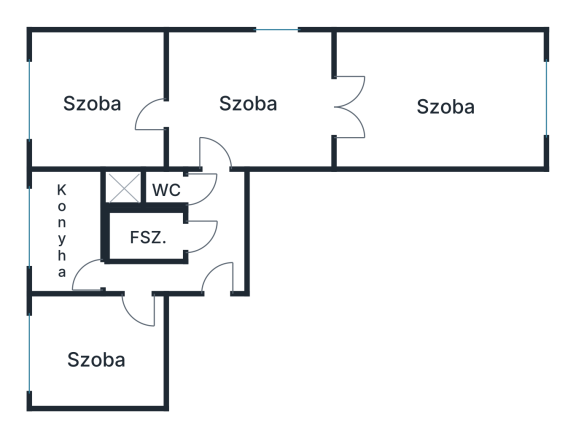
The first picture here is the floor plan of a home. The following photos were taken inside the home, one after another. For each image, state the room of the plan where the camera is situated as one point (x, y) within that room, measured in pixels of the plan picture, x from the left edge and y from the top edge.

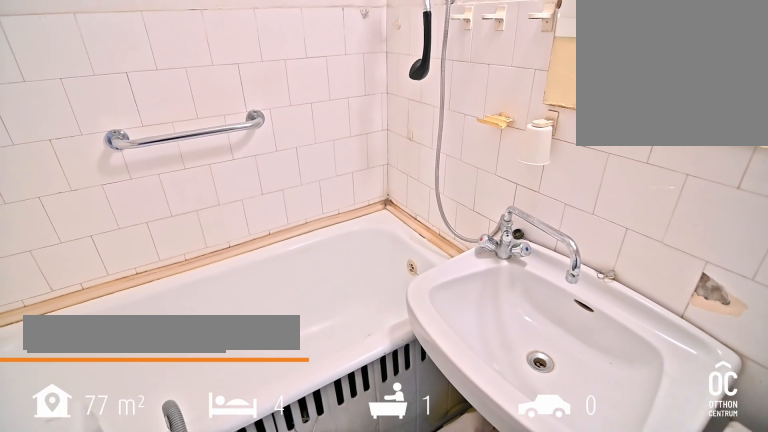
(147, 236)
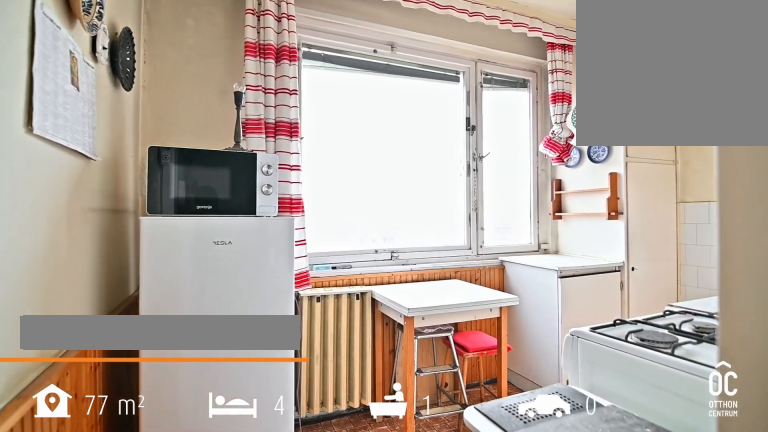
(65, 234)
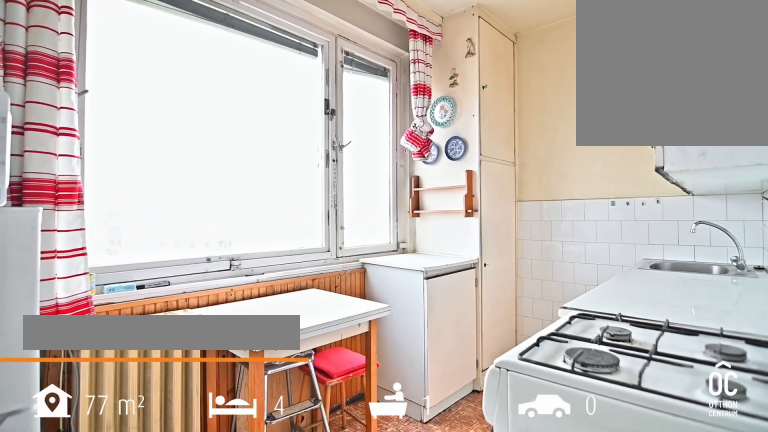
(65, 235)
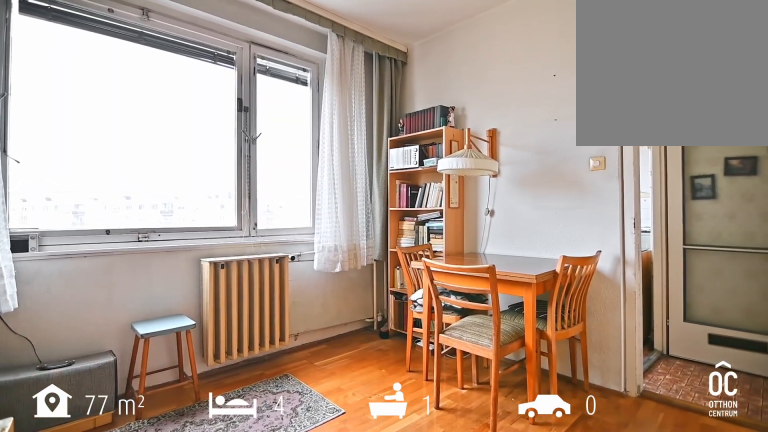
(96, 355)
